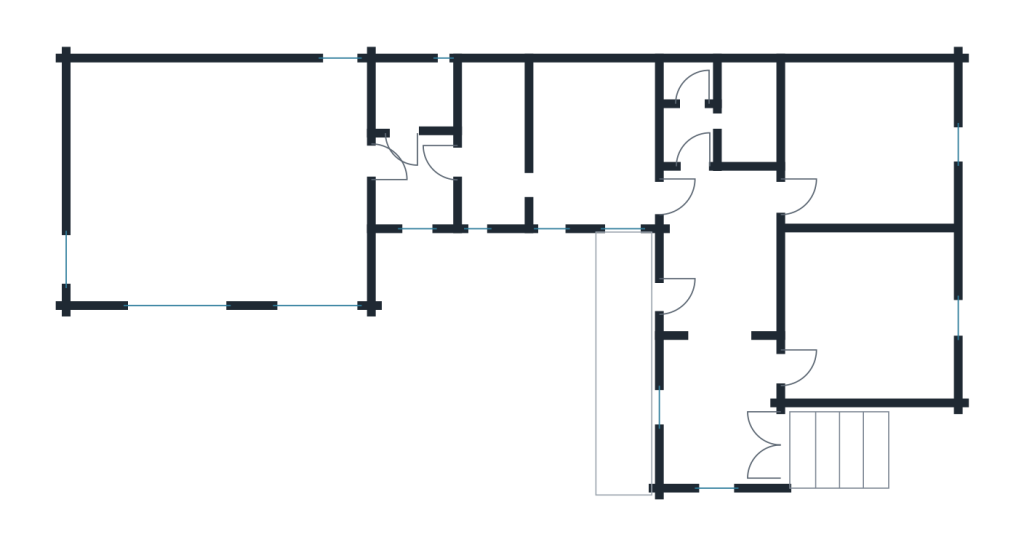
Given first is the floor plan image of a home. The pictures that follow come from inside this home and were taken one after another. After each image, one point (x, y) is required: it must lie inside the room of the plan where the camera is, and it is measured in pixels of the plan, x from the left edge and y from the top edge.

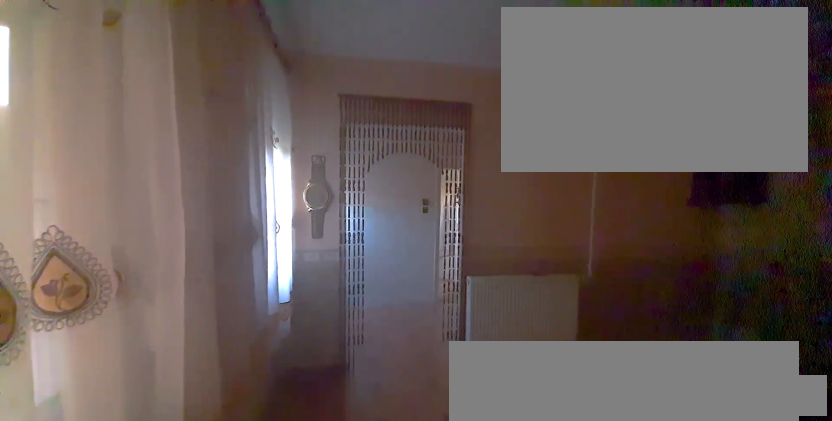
(594, 144)
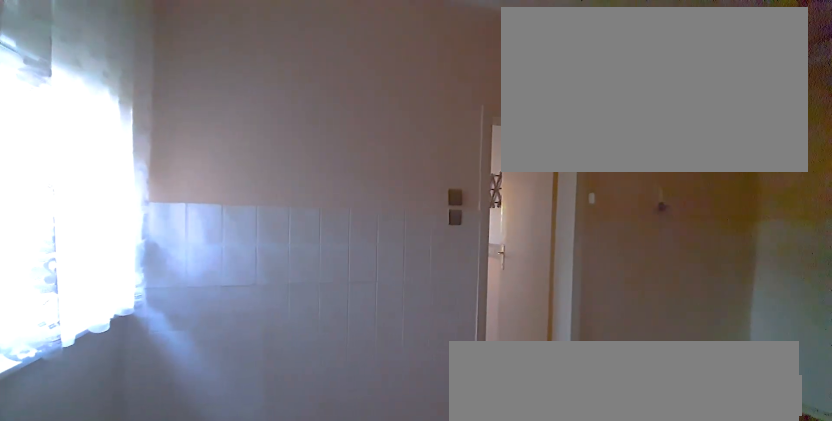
(492, 144)
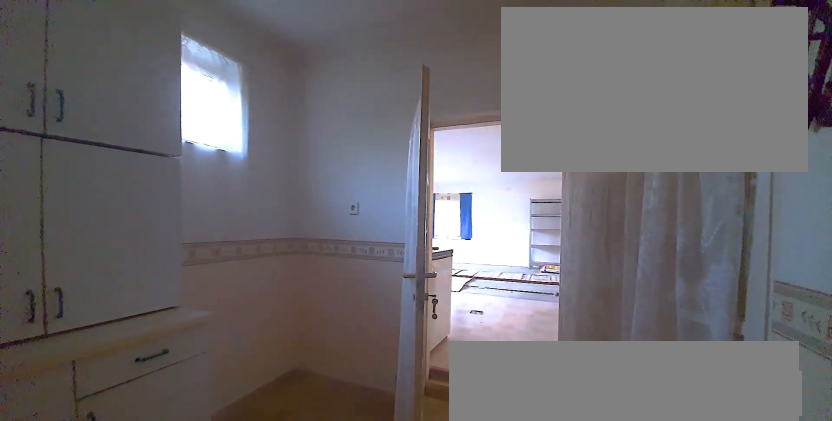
(413, 184)
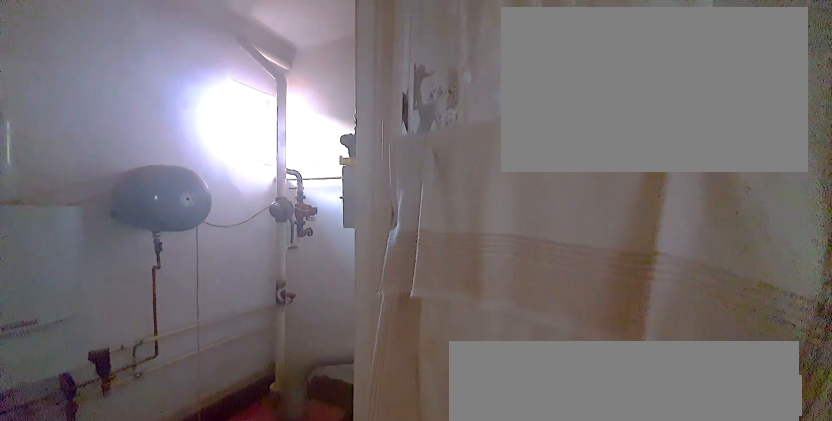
(413, 101)
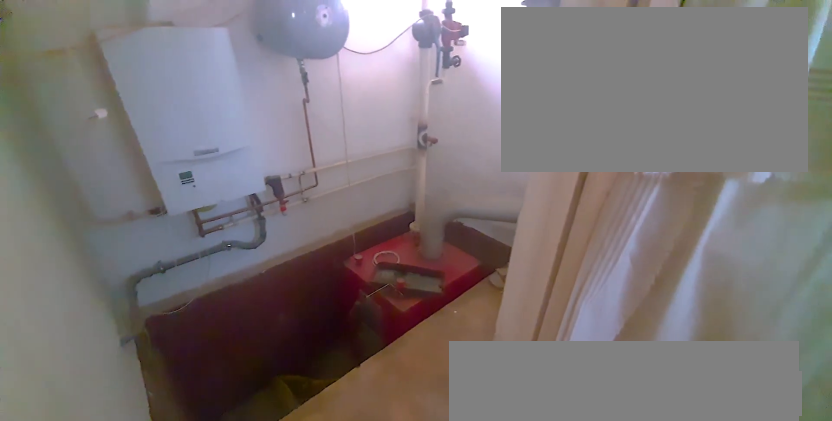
(413, 101)
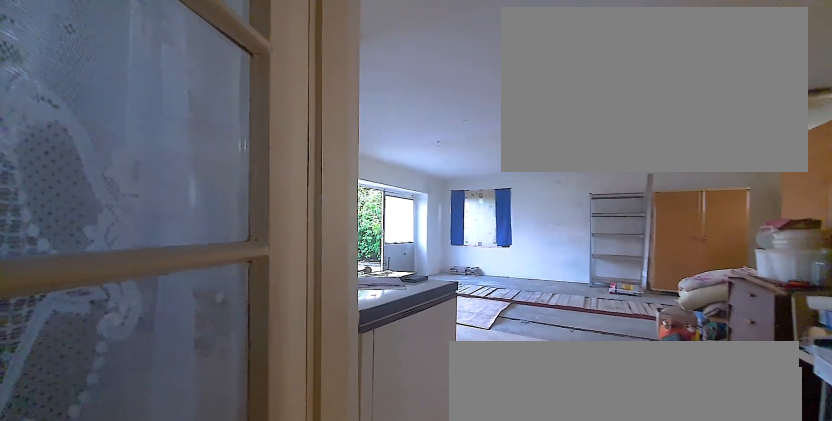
(219, 179)
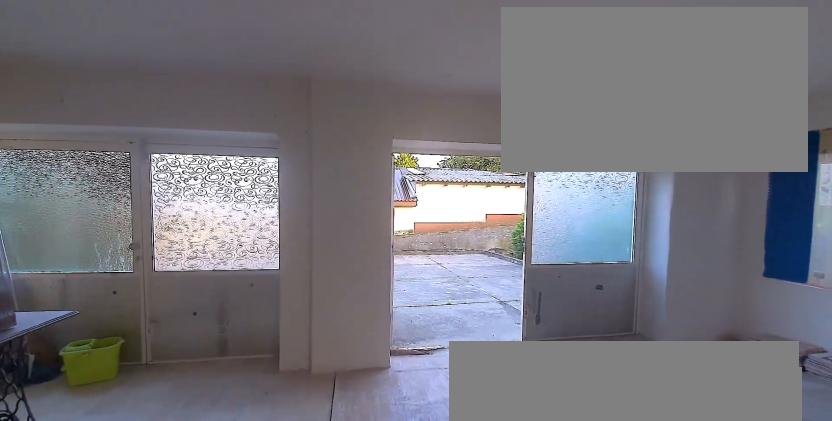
(219, 179)
